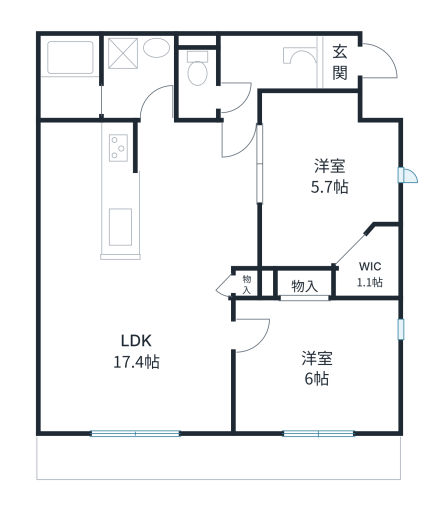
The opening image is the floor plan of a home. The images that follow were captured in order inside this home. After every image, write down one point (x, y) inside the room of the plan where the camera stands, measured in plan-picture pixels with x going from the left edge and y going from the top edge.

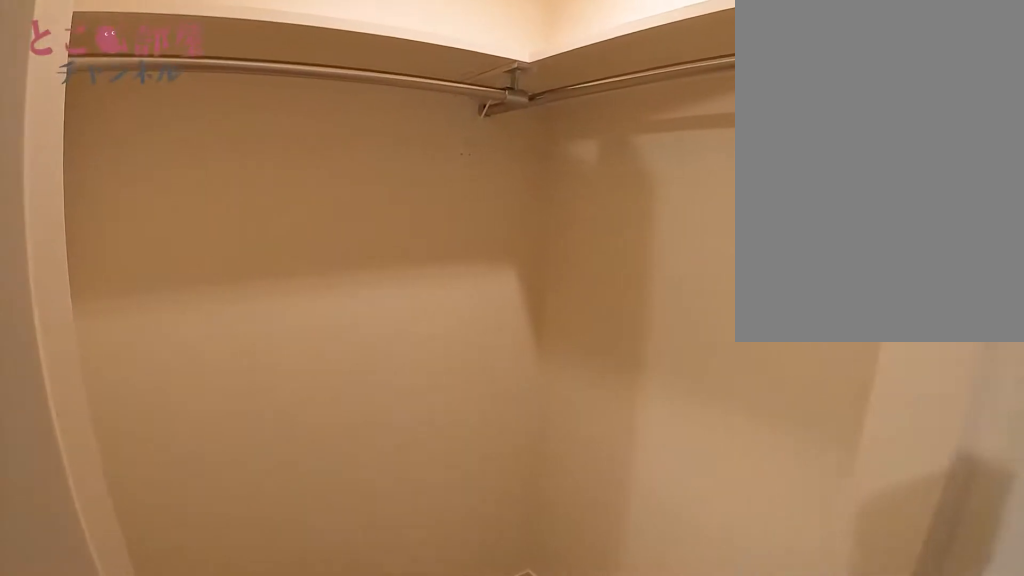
(332, 218)
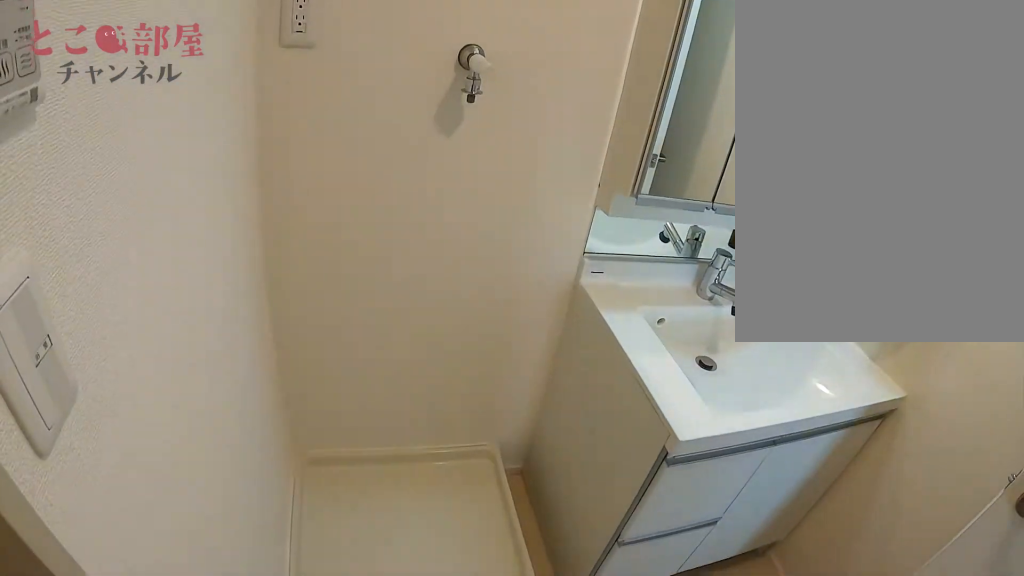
(125, 95)
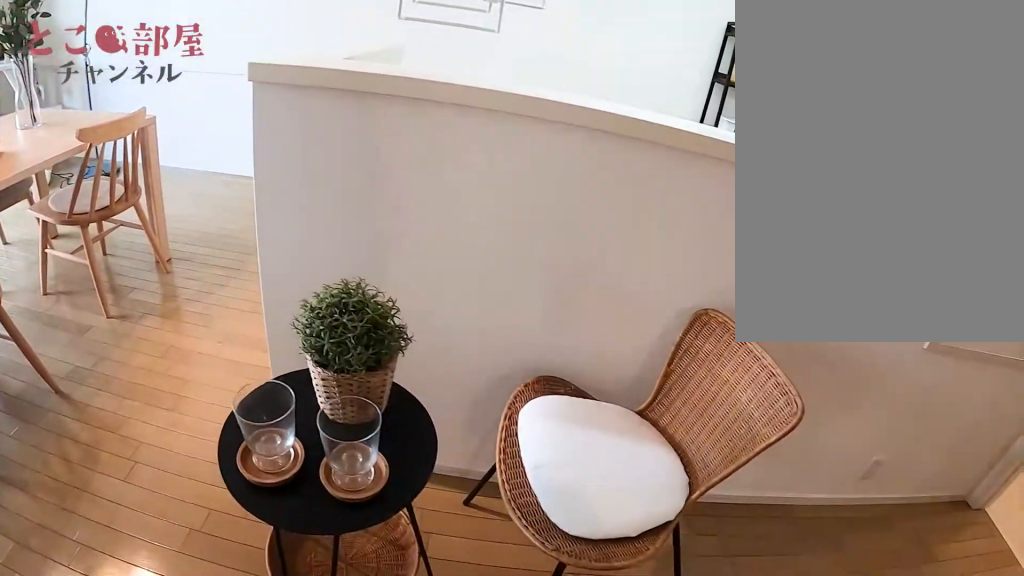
(132, 393)
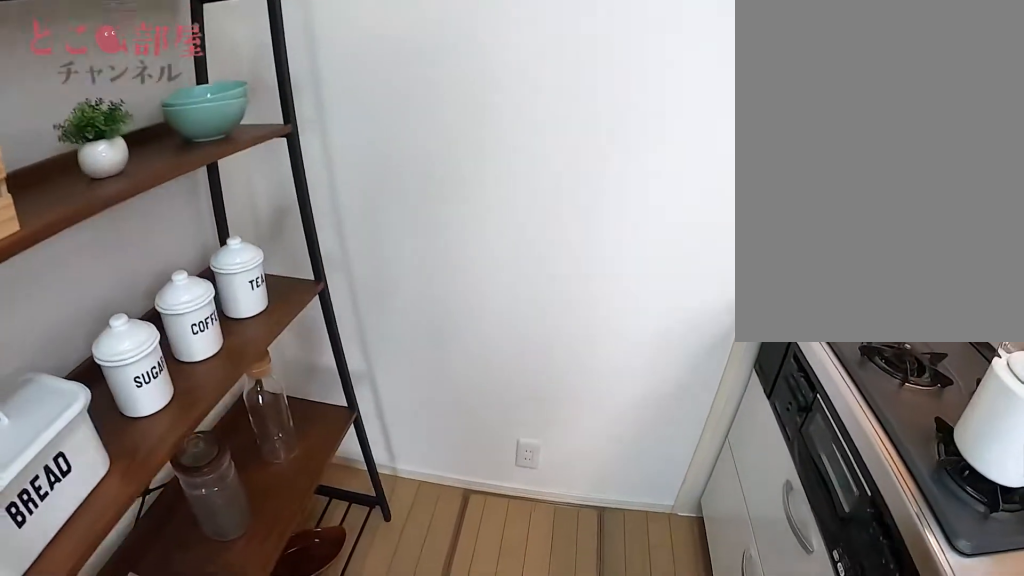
(132, 394)
